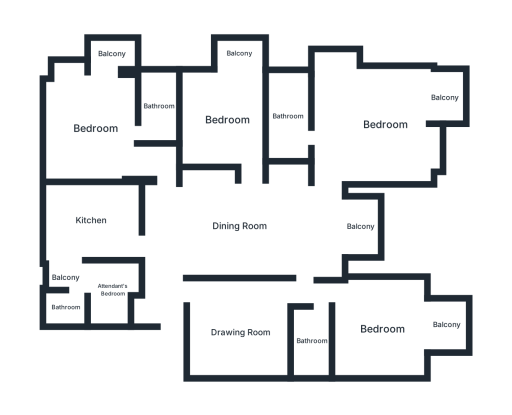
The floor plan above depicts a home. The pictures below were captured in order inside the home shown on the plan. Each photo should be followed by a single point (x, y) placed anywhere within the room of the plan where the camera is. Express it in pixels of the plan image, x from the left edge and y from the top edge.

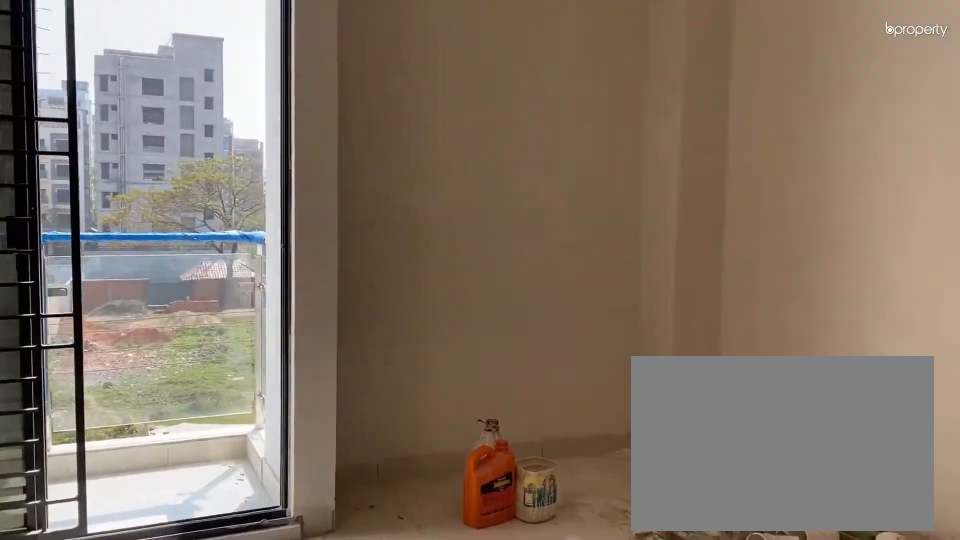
(384, 123)
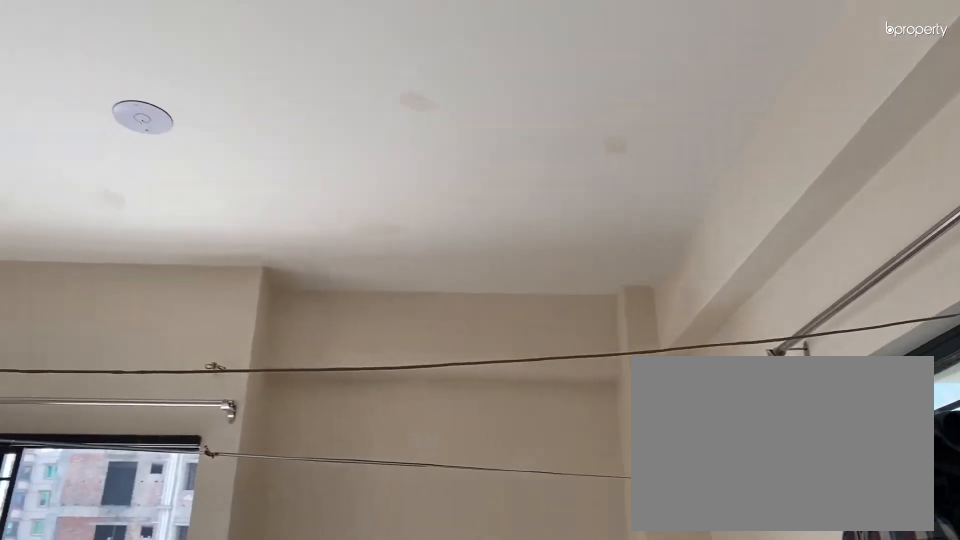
(384, 123)
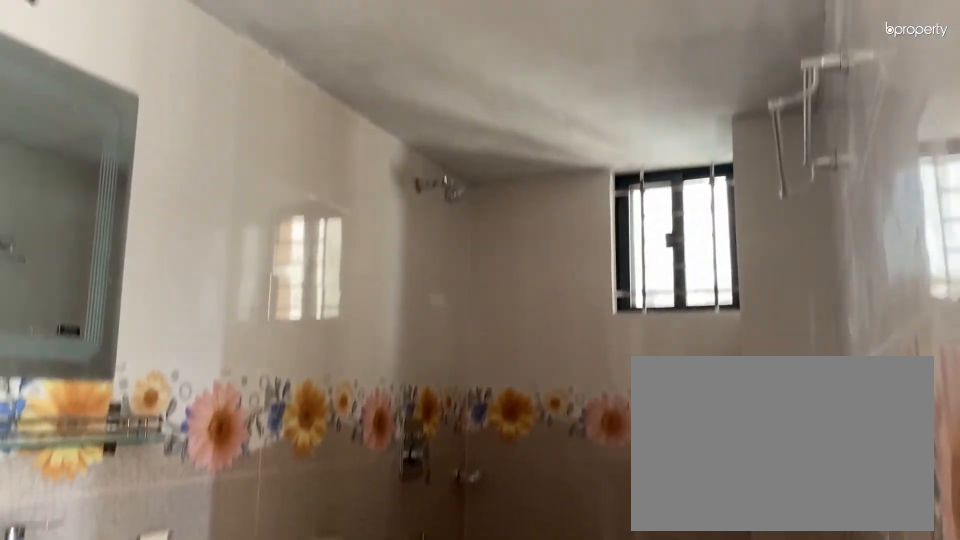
(289, 115)
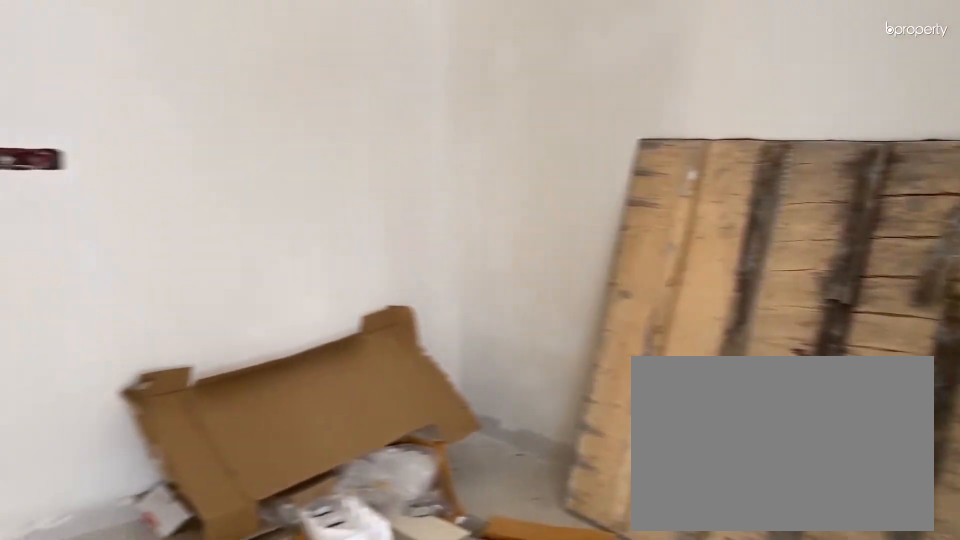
(227, 119)
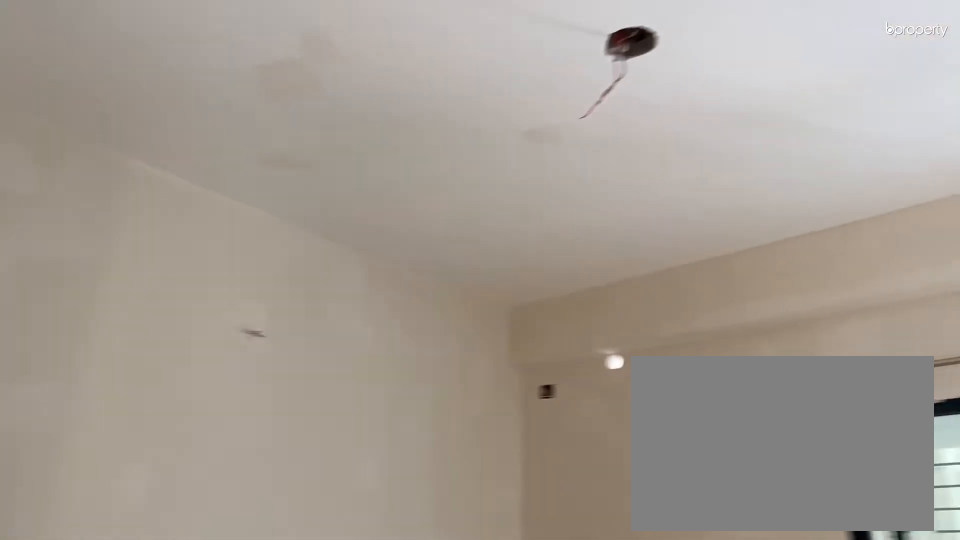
(227, 119)
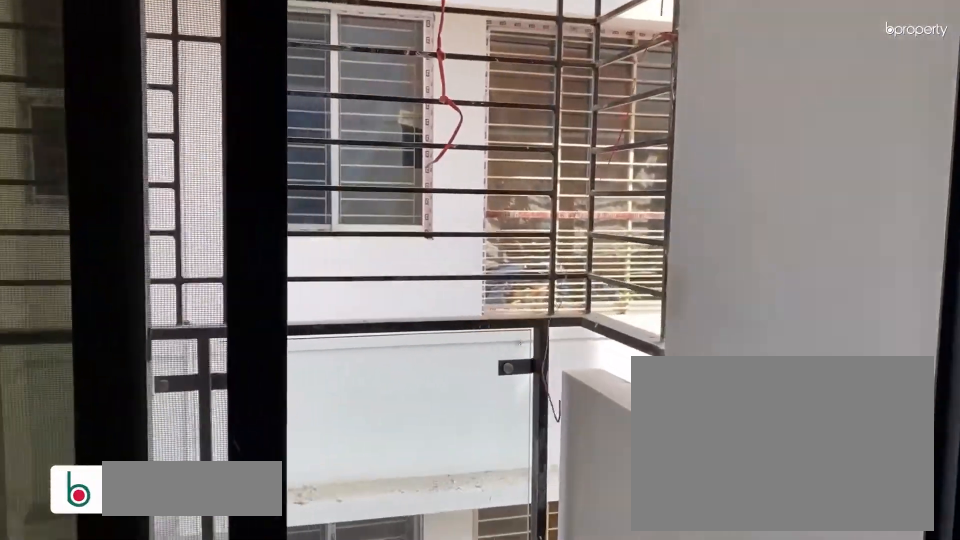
(239, 53)
